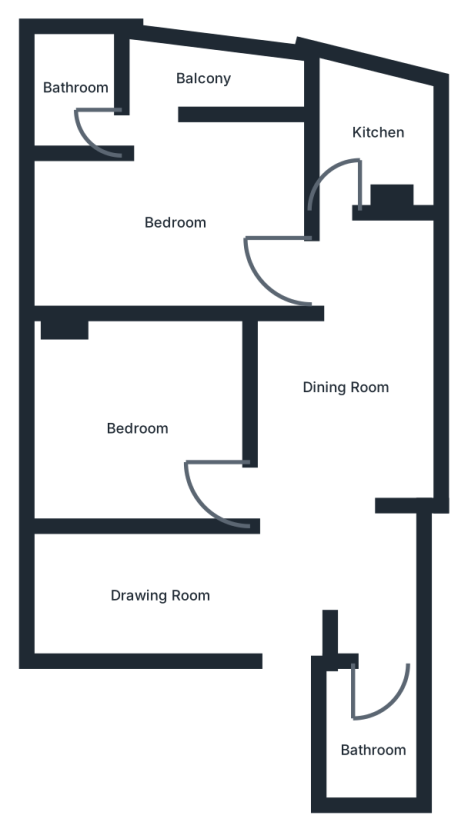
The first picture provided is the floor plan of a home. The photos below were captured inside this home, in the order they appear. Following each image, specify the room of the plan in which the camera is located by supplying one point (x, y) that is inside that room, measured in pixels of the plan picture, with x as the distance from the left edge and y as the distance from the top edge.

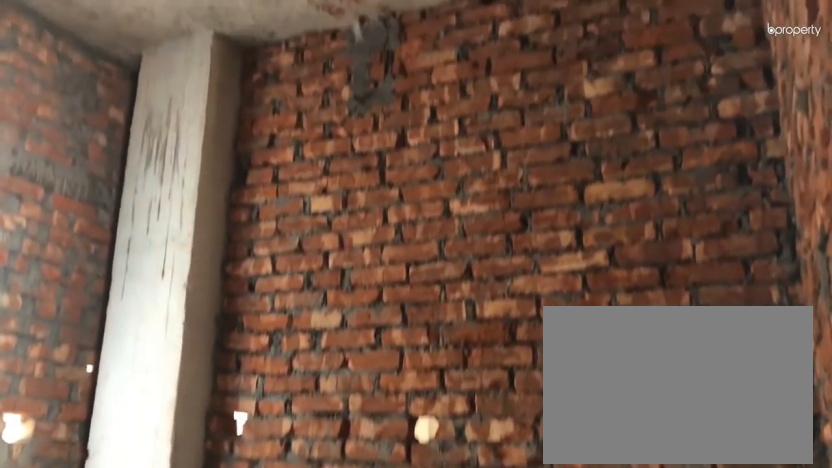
(143, 421)
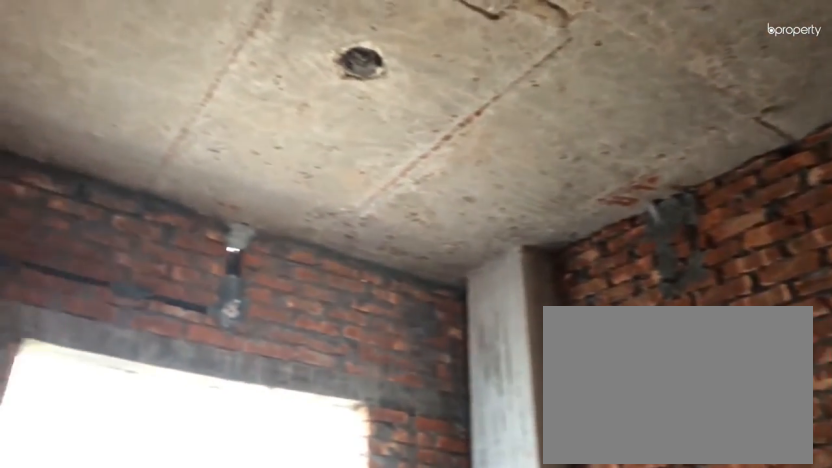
(142, 419)
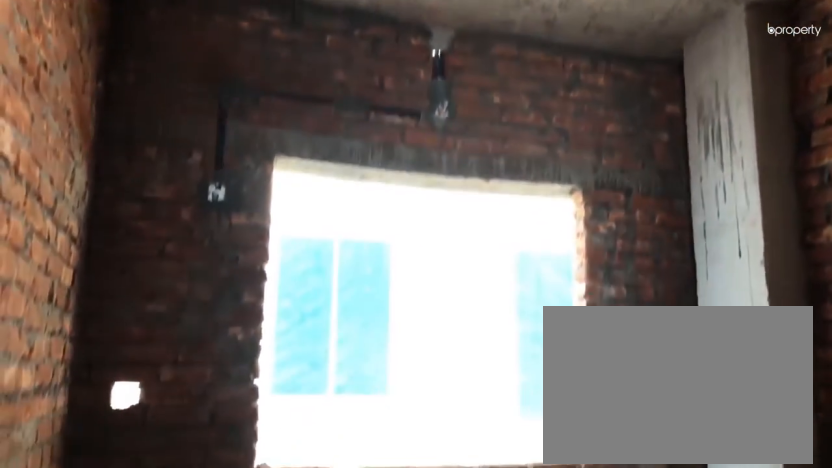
(142, 419)
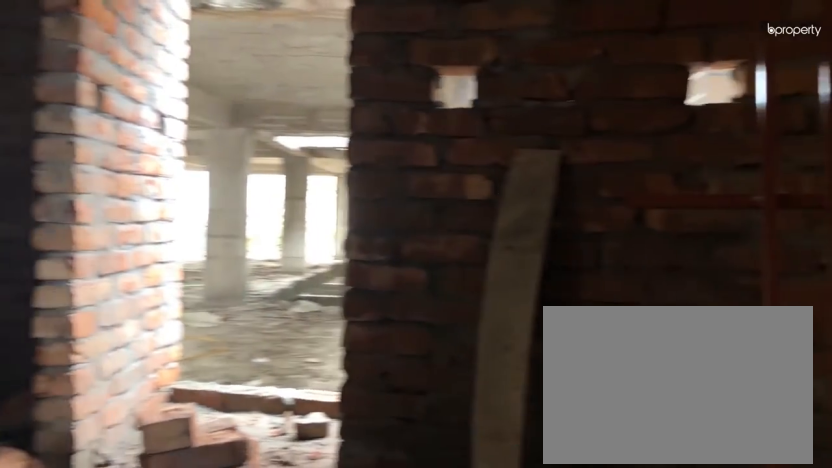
(176, 214)
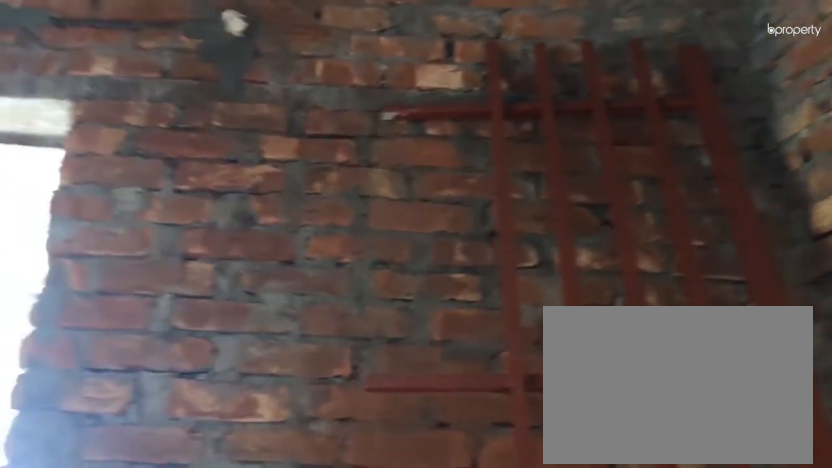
(176, 214)
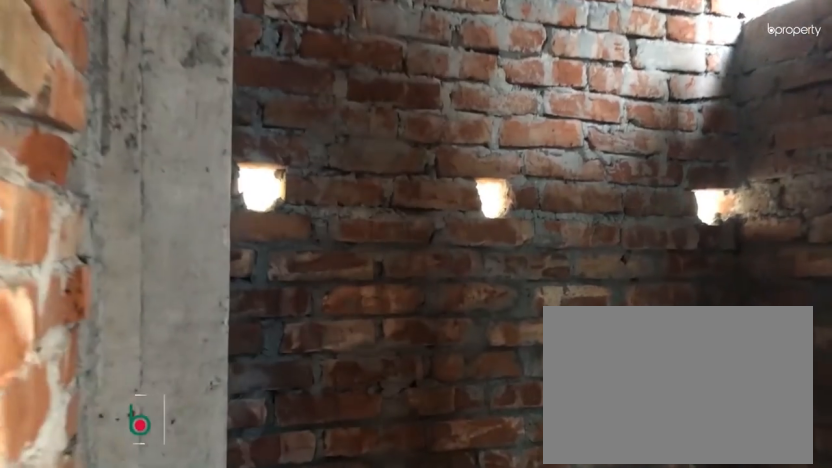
(72, 90)
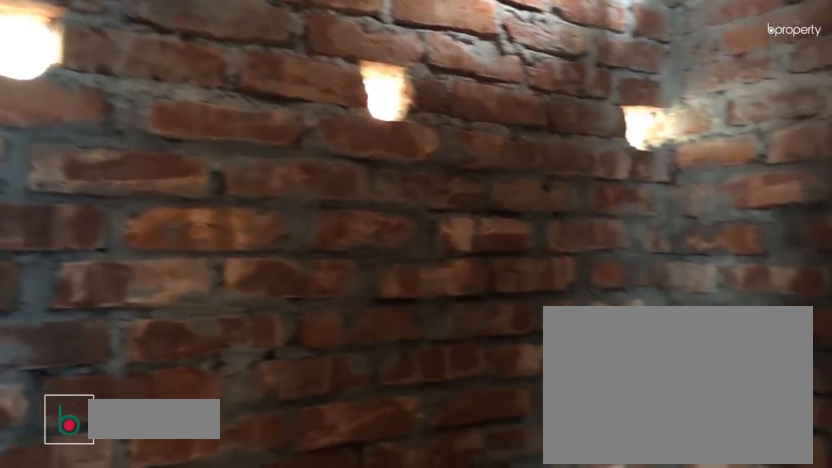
(72, 90)
